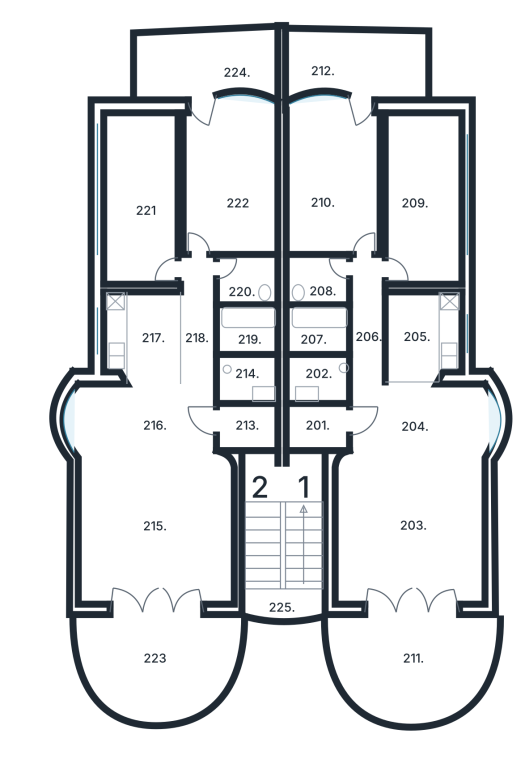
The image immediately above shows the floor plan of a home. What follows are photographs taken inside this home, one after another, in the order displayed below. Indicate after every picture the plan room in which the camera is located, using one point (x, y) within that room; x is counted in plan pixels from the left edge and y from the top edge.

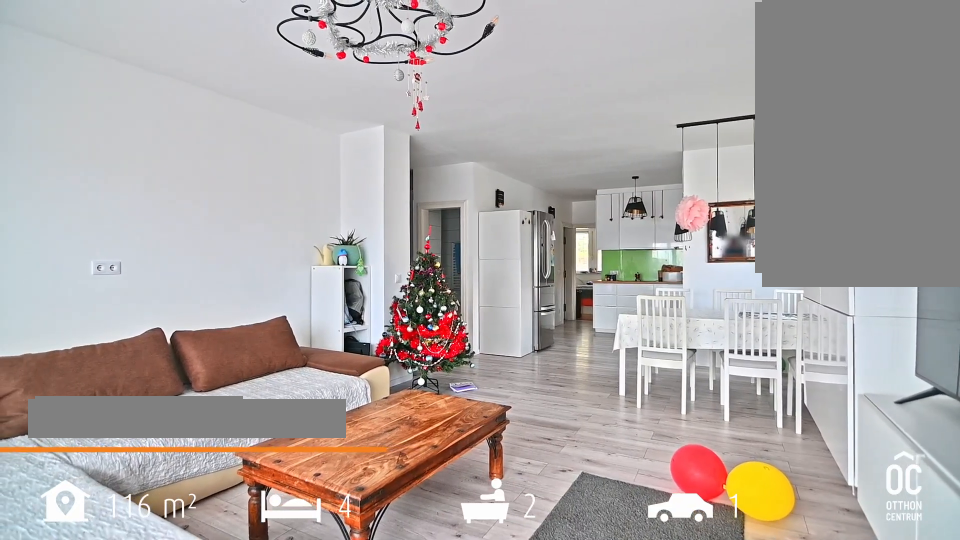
(416, 520)
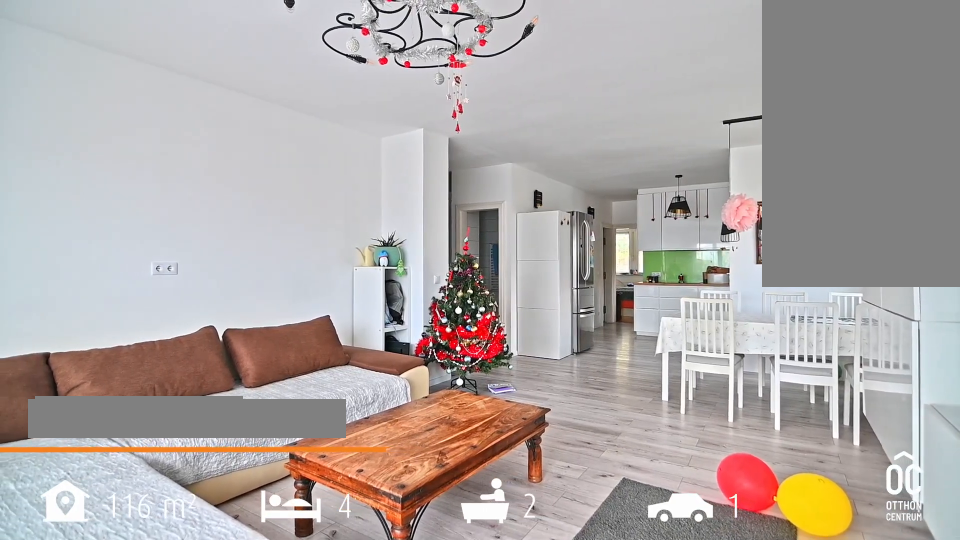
(416, 520)
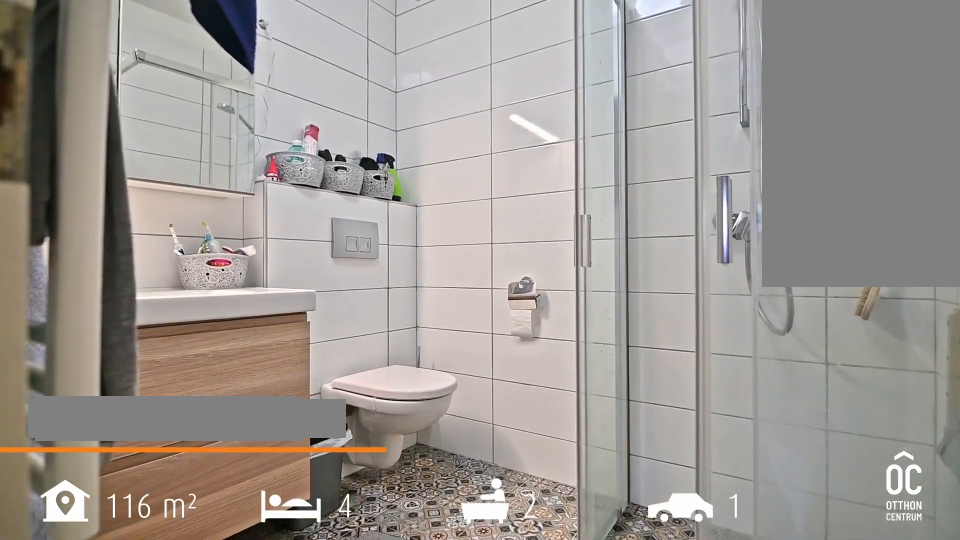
(321, 293)
